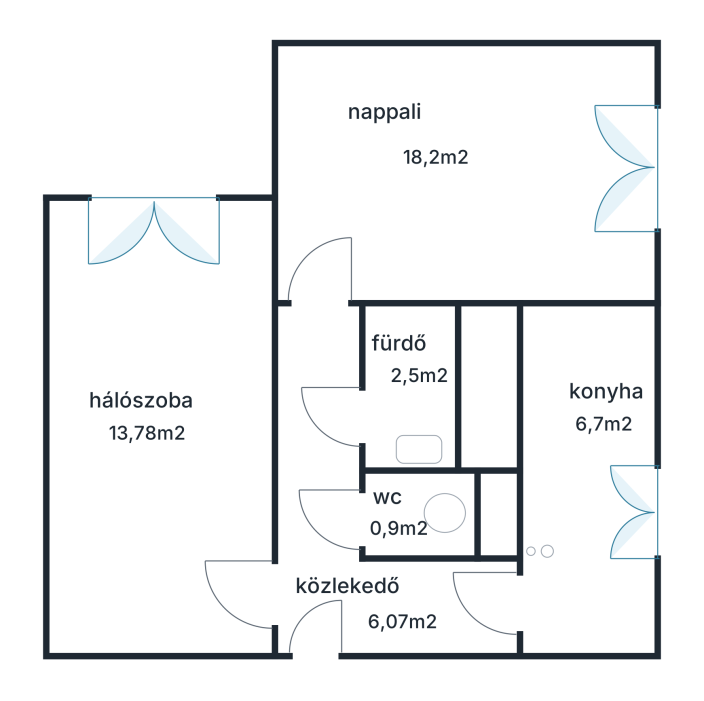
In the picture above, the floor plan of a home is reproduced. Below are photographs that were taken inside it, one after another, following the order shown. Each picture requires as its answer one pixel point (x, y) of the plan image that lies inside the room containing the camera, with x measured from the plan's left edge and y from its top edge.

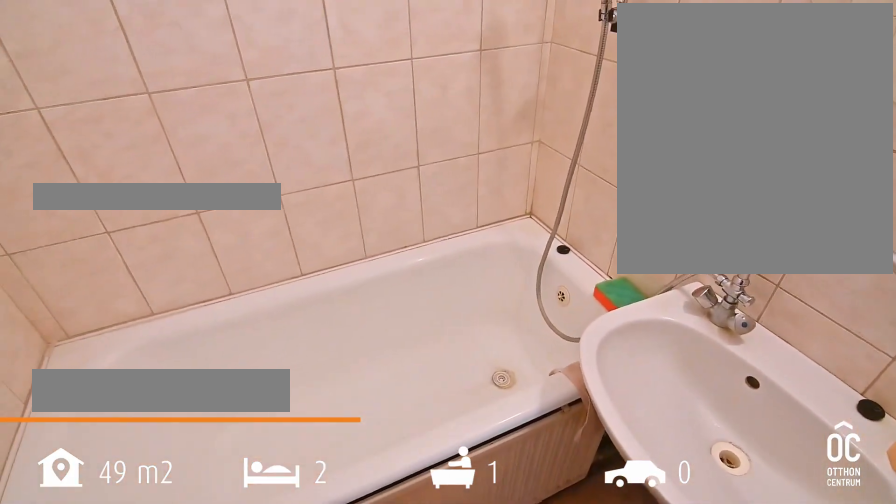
(431, 387)
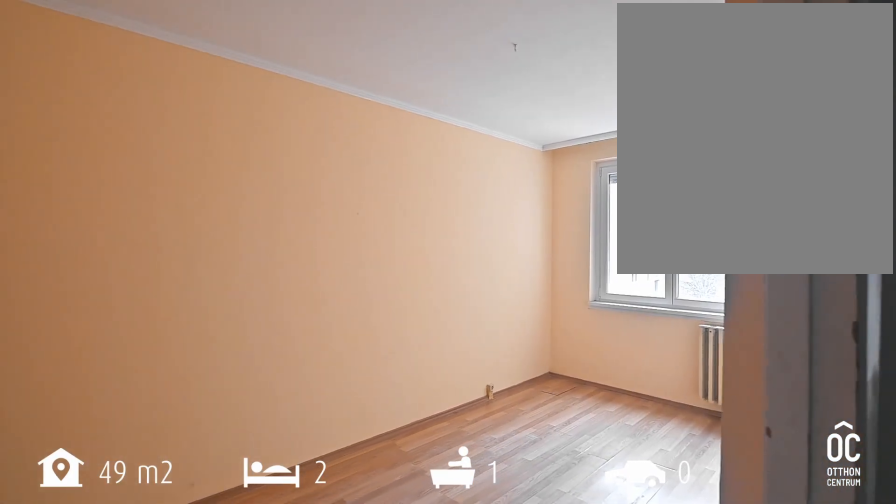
(148, 413)
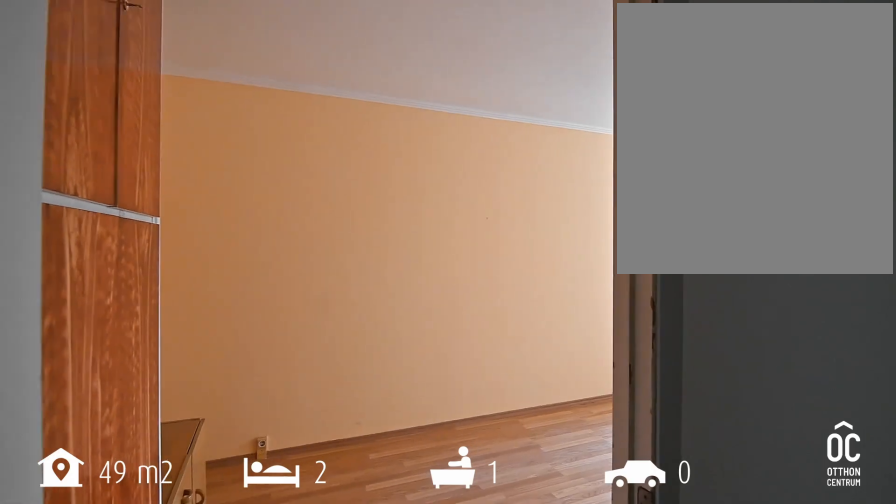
(148, 413)
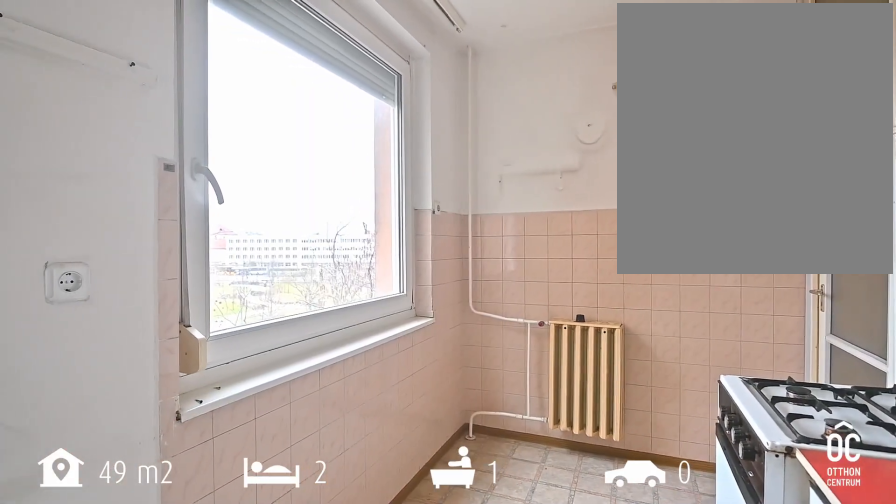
(585, 488)
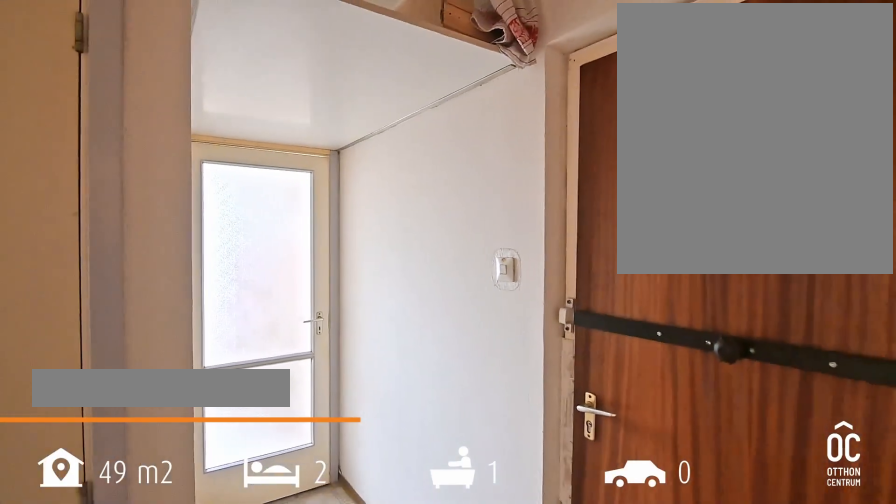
(327, 607)
